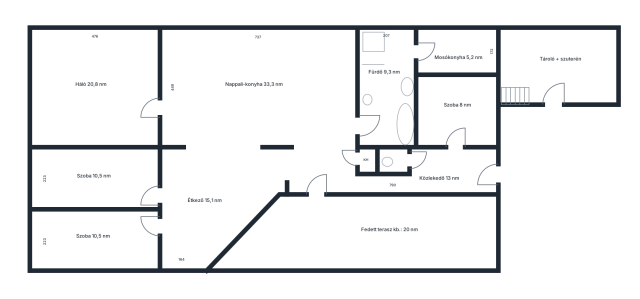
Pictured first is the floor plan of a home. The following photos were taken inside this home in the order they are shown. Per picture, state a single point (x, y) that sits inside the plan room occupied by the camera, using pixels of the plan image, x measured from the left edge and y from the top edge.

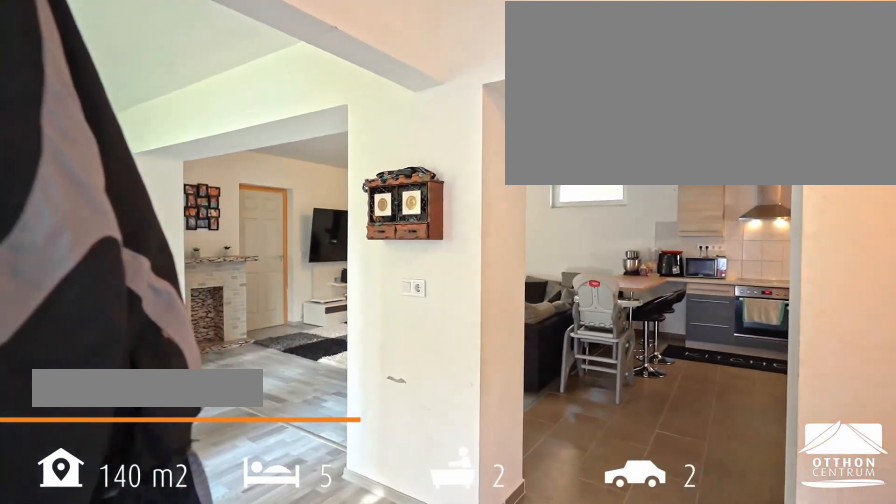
(390, 184)
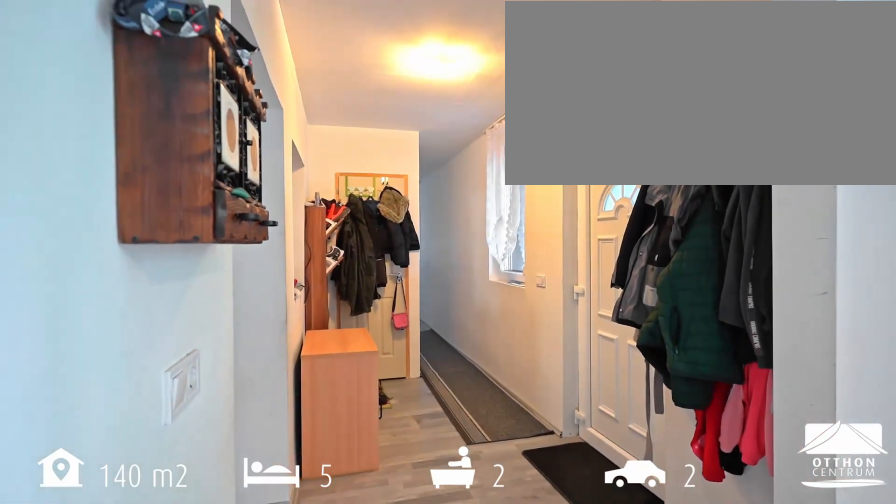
(390, 184)
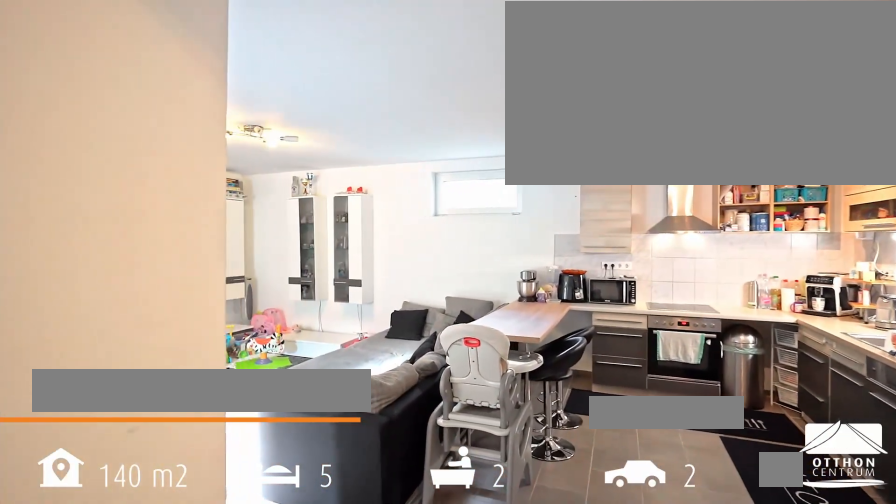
(259, 88)
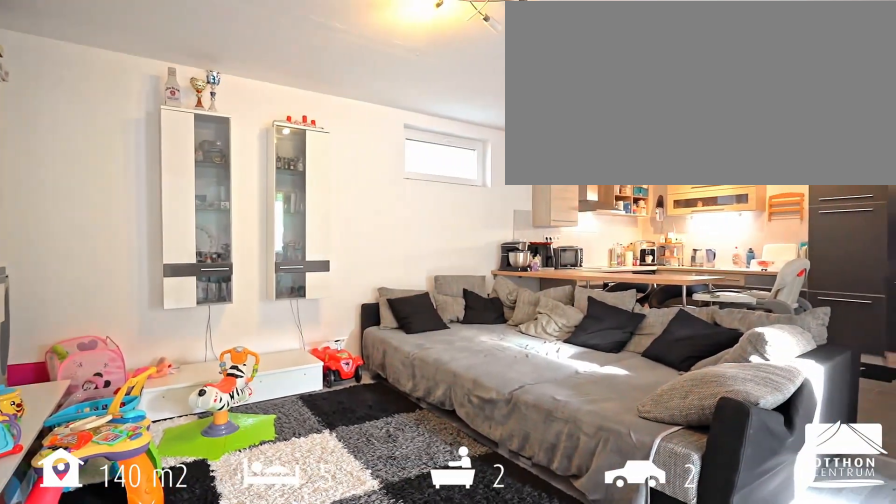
(259, 88)
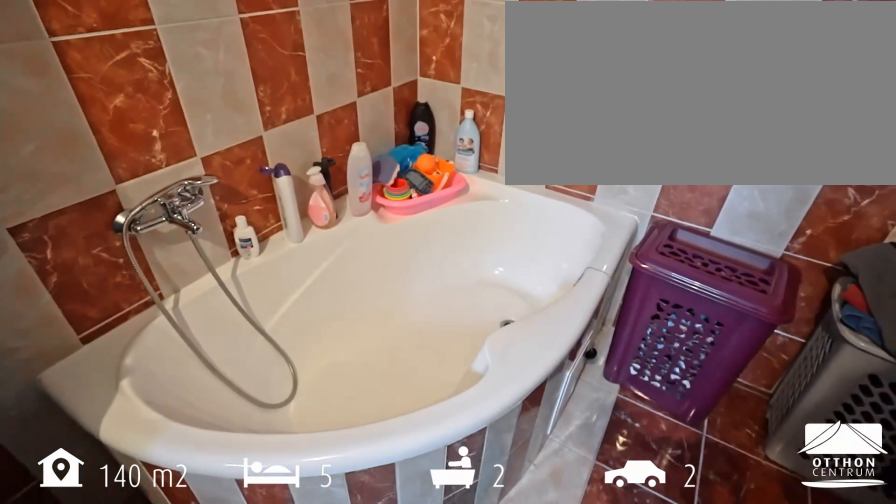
(386, 91)
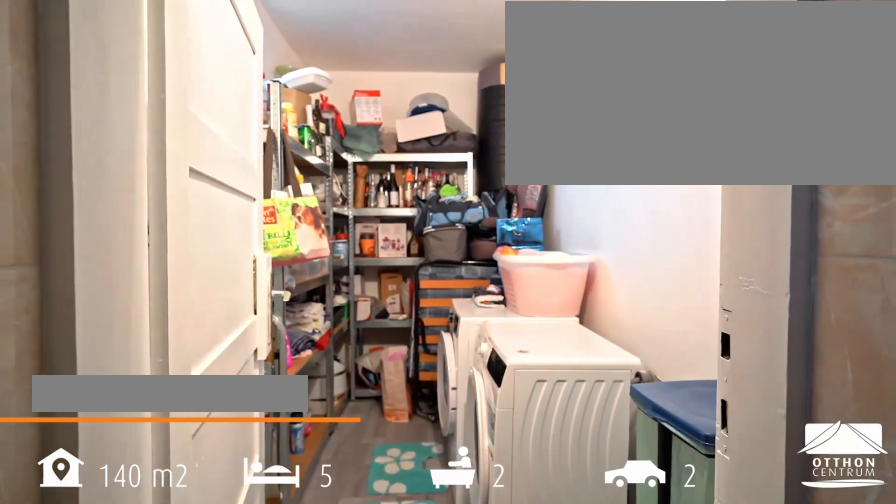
(457, 51)
